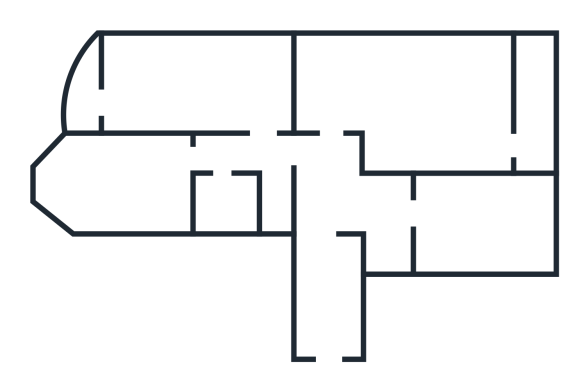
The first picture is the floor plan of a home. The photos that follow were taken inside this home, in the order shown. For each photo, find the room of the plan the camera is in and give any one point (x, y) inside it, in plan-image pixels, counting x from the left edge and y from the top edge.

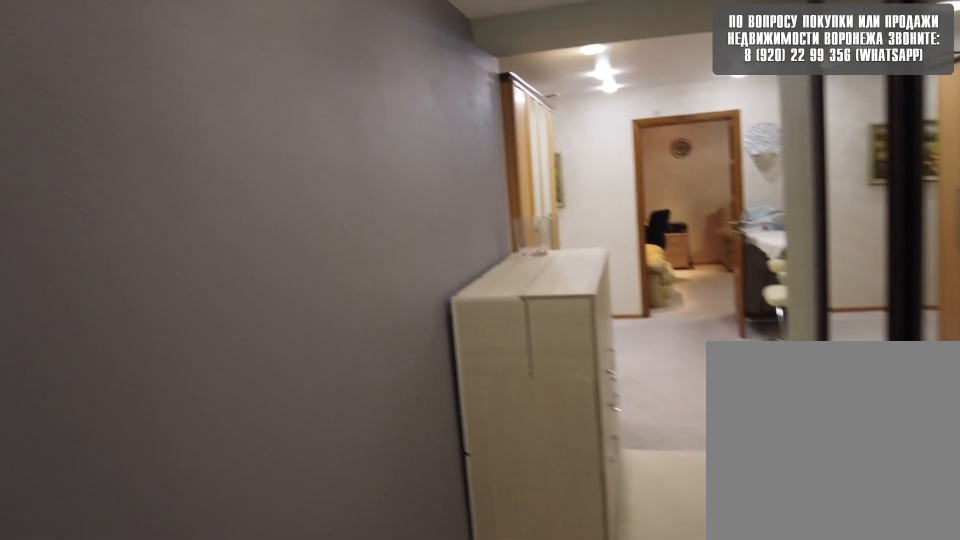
(332, 341)
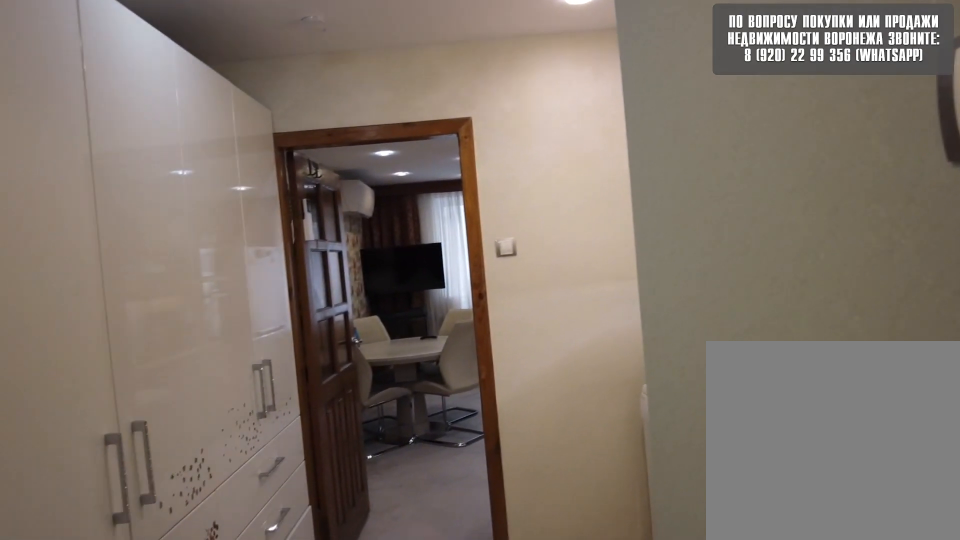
(332, 210)
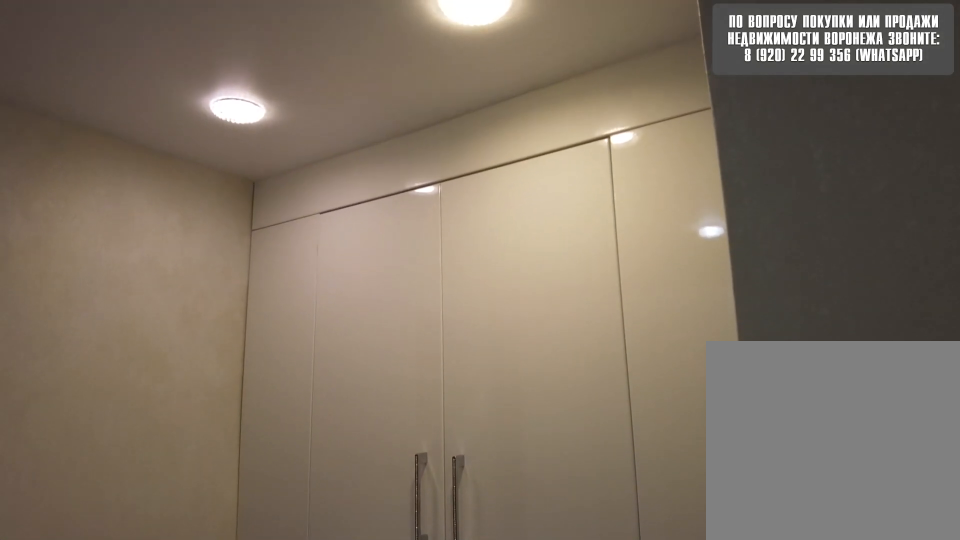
(393, 215)
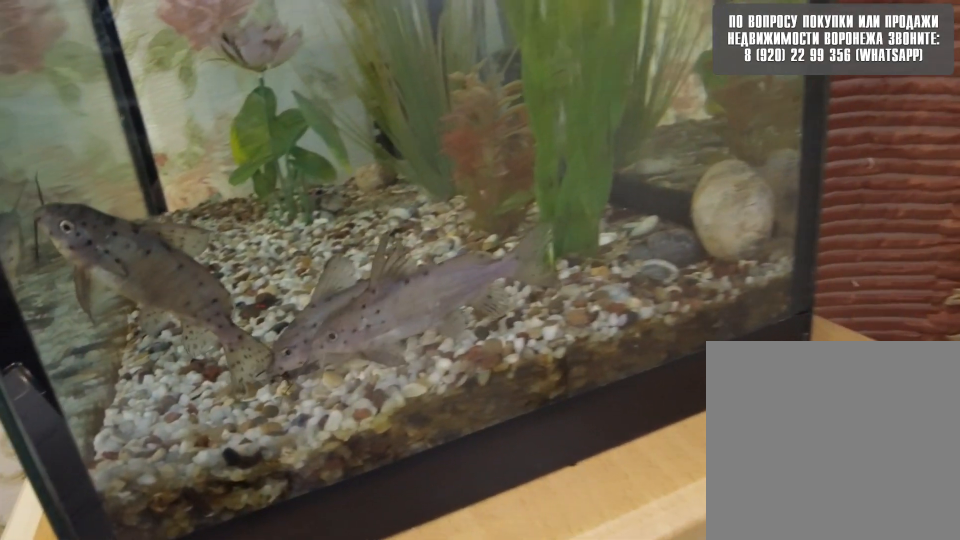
(461, 224)
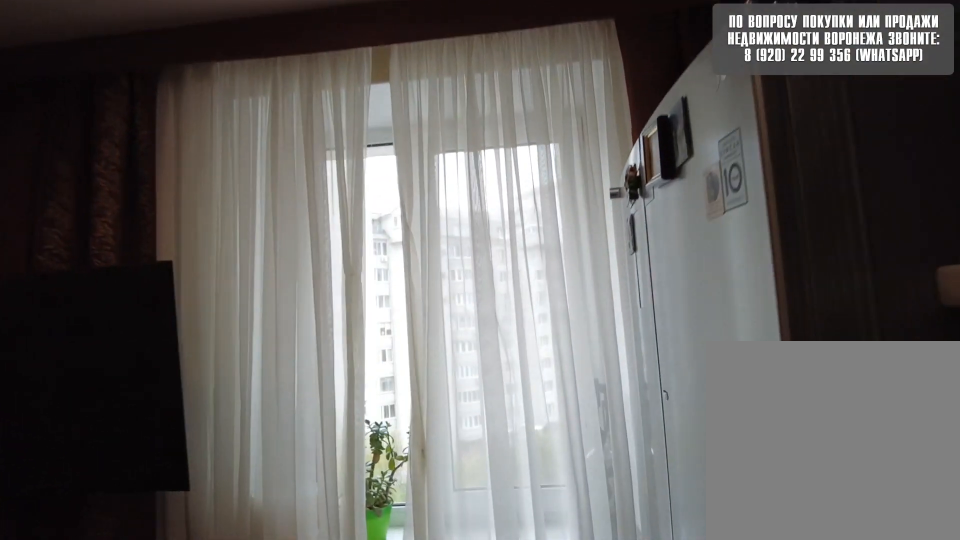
(461, 224)
